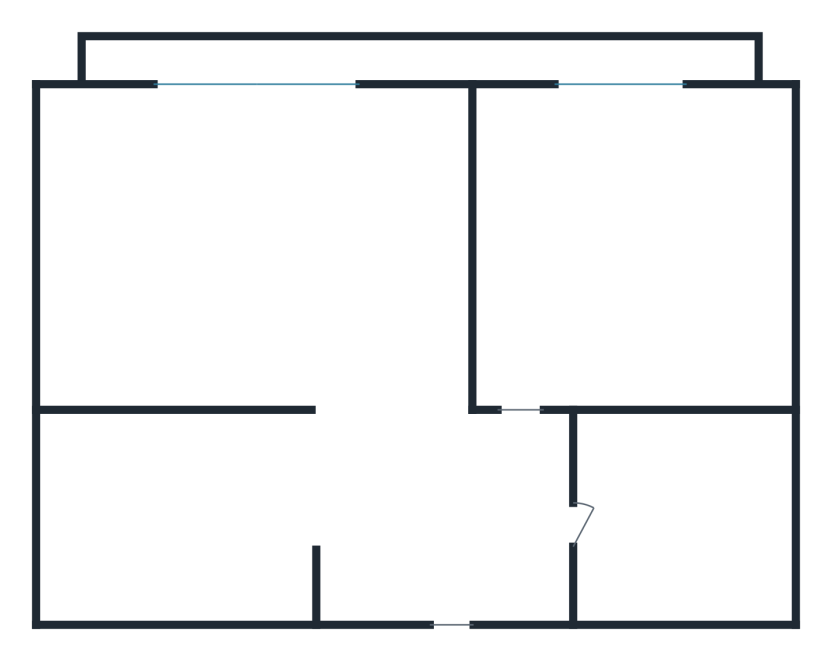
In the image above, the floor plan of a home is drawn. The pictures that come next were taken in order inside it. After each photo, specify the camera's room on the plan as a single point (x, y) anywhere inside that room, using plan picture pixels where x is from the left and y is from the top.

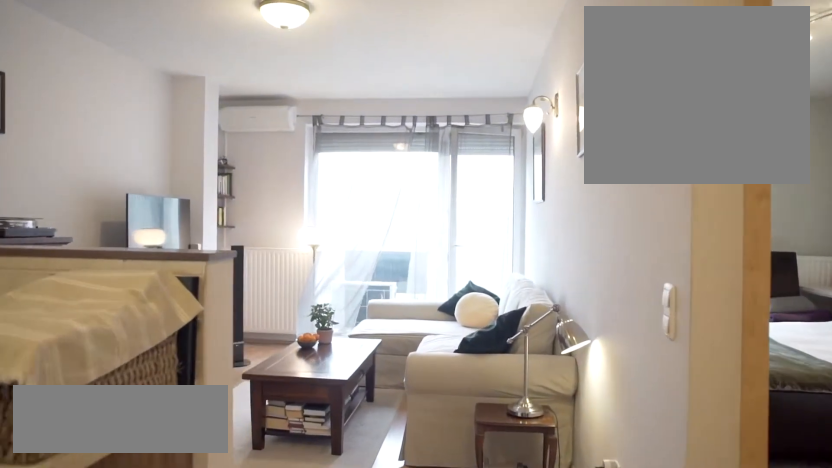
(402, 481)
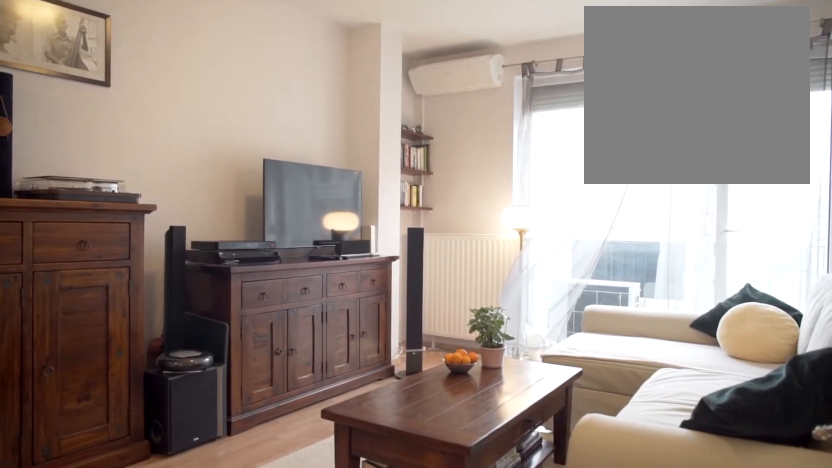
(372, 395)
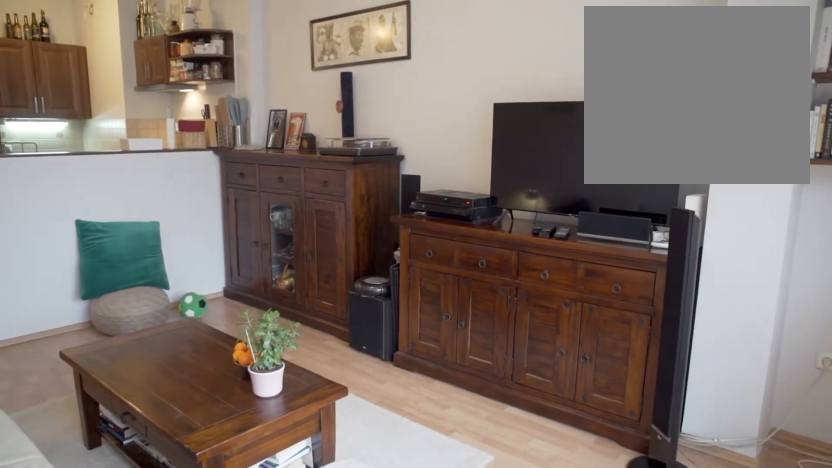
(413, 151)
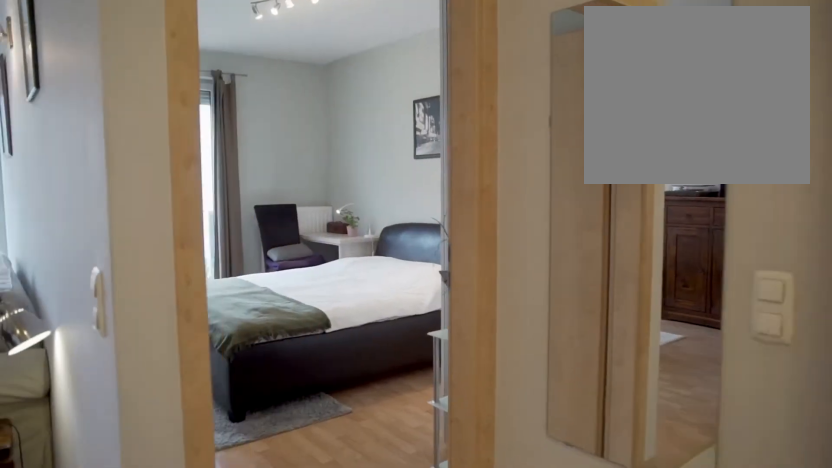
(283, 512)
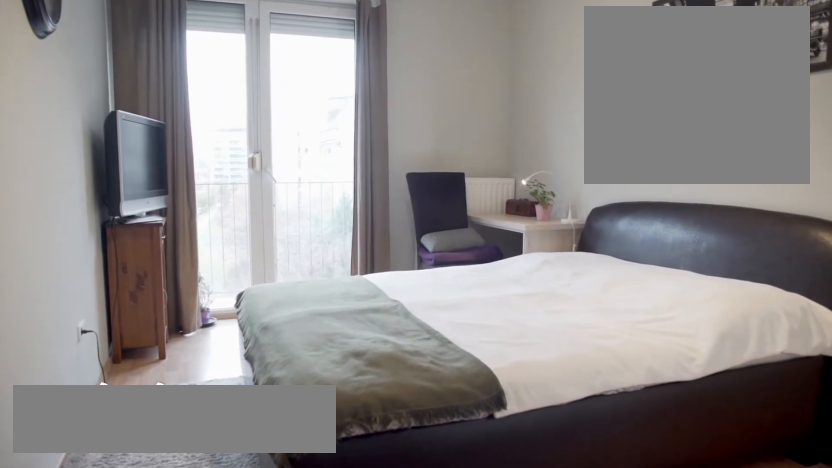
(536, 363)
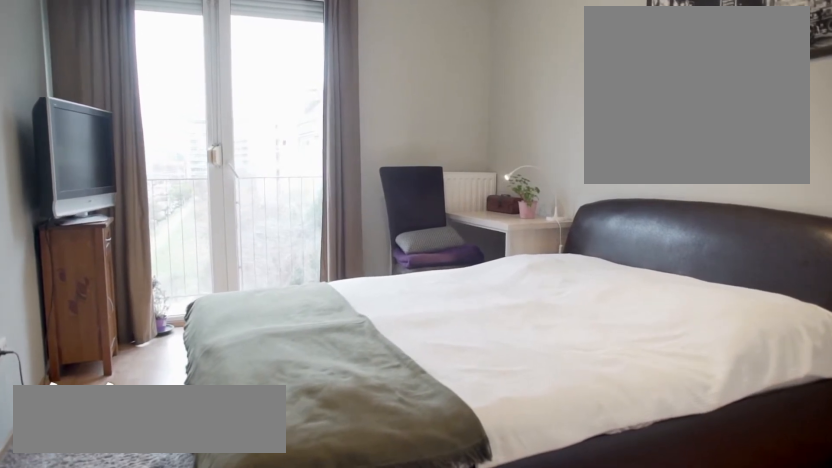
(536, 364)
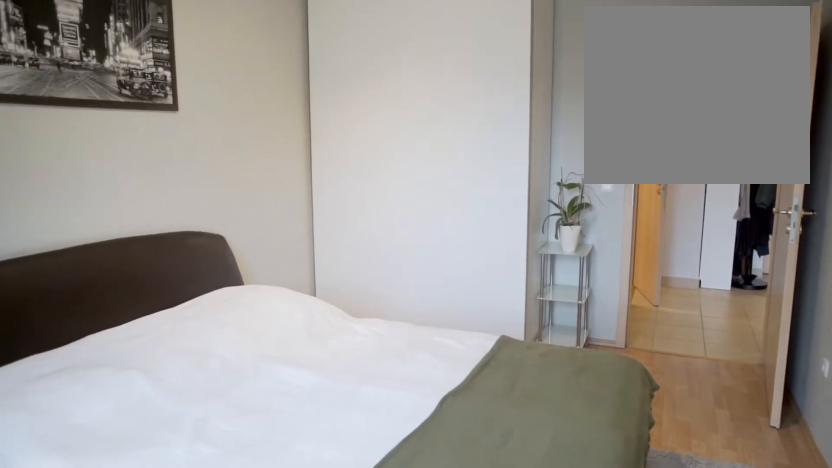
(536, 146)
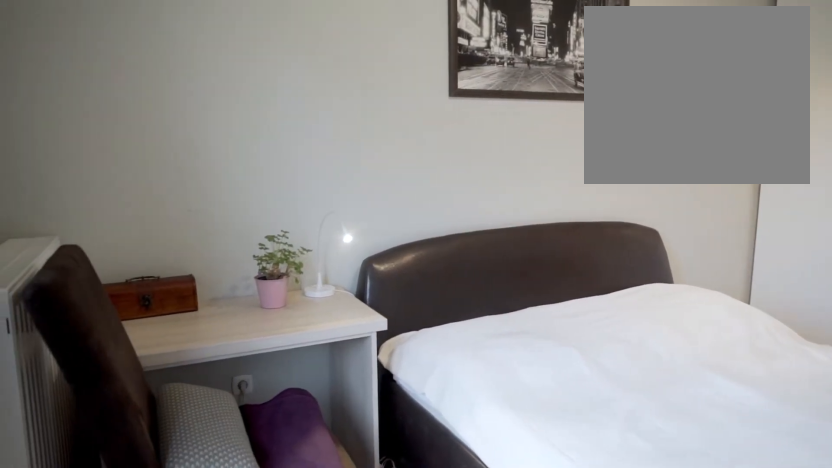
(536, 146)
